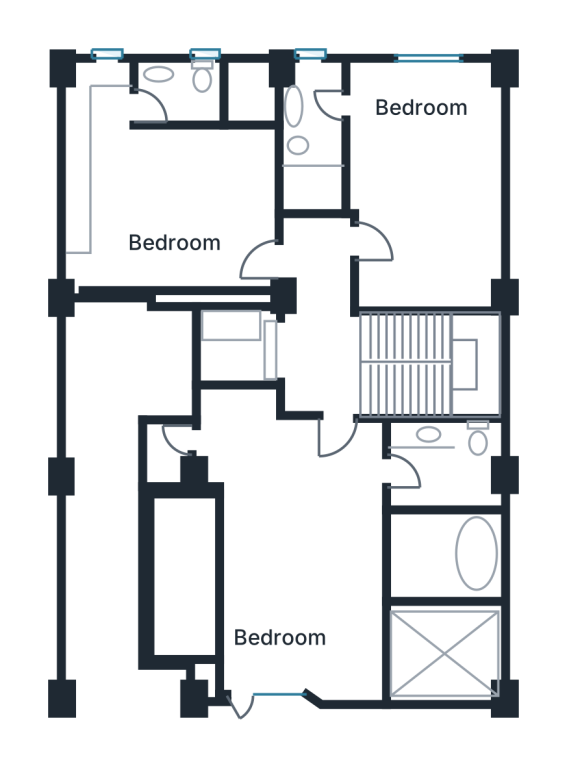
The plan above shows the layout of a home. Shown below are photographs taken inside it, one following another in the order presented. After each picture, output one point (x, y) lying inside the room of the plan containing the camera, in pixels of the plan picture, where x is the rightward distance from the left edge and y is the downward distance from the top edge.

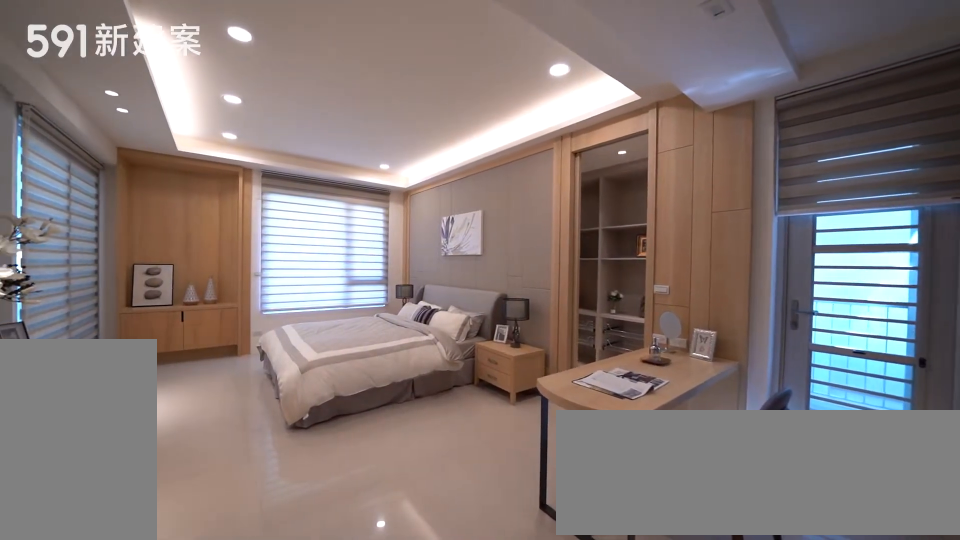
(273, 568)
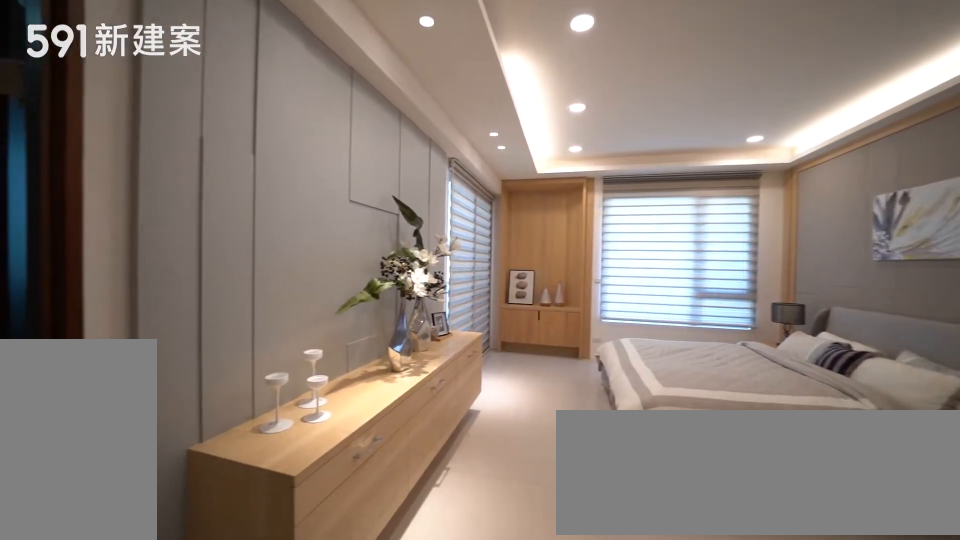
(273, 568)
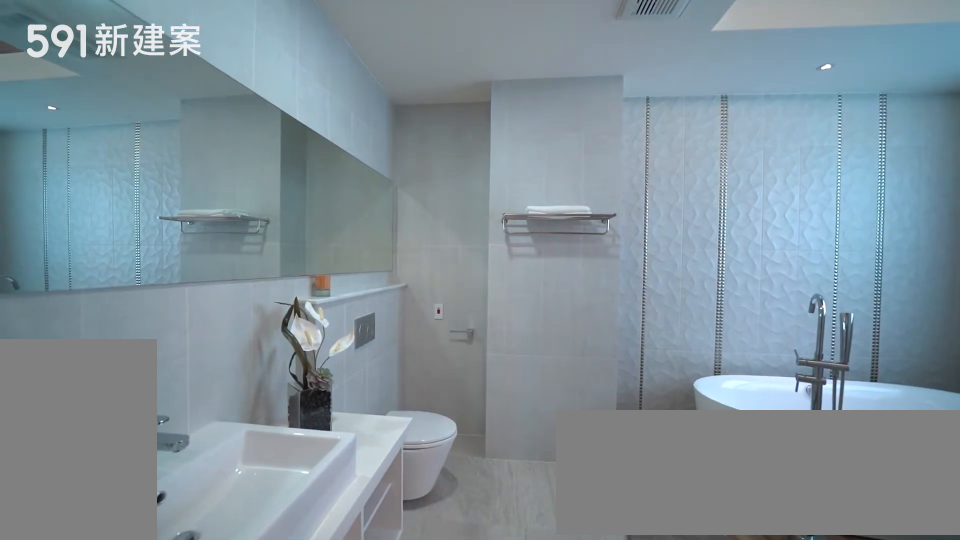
(448, 515)
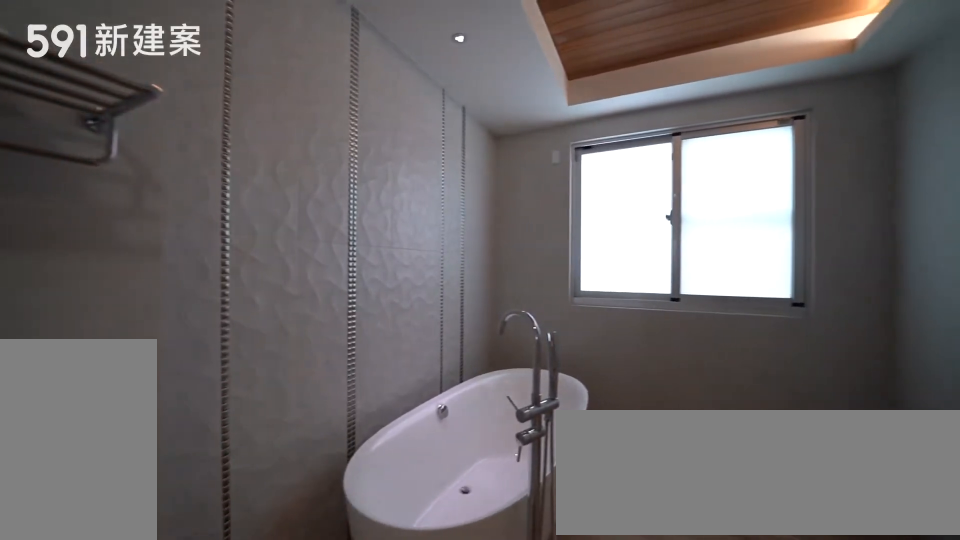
(448, 515)
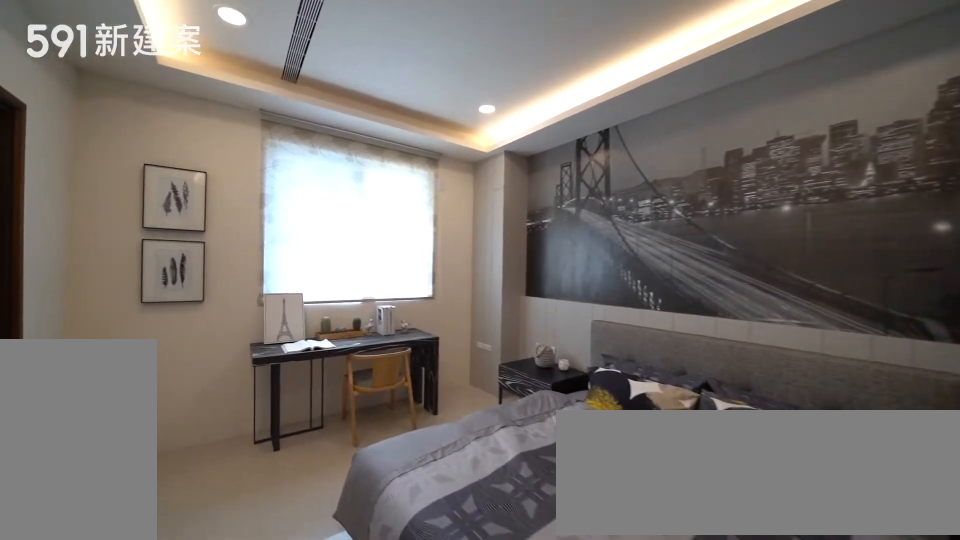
(428, 182)
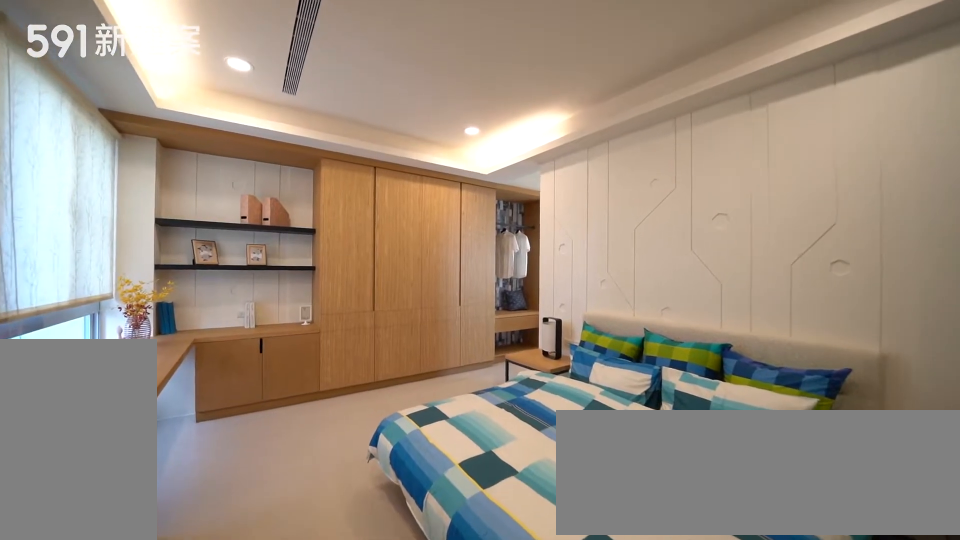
(152, 197)
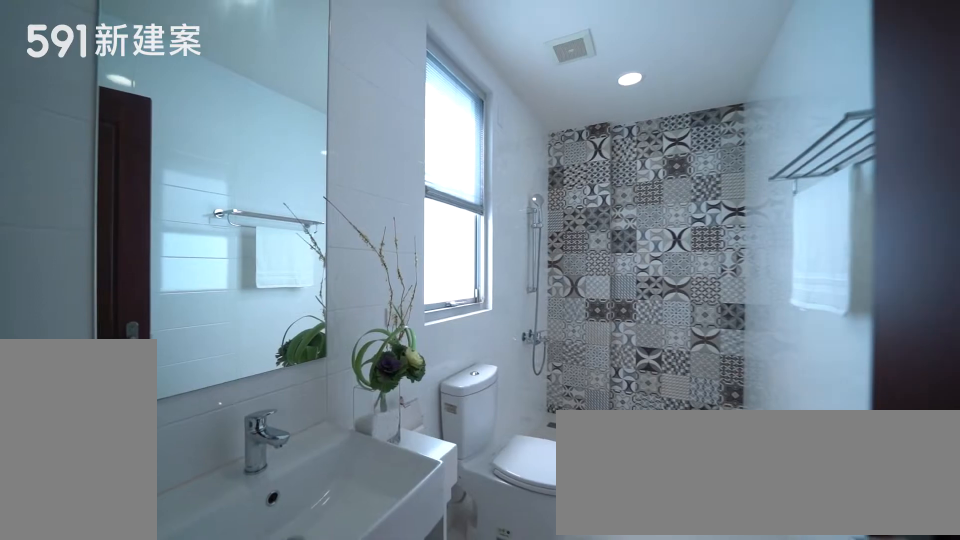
(219, 95)
